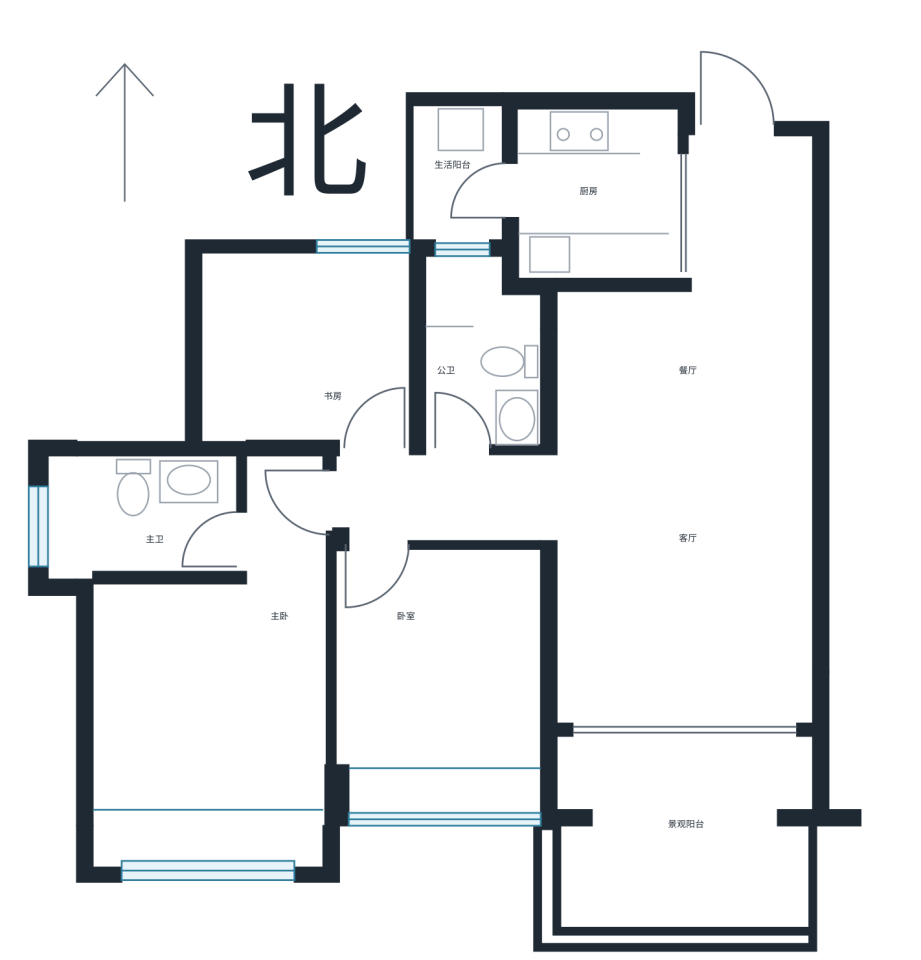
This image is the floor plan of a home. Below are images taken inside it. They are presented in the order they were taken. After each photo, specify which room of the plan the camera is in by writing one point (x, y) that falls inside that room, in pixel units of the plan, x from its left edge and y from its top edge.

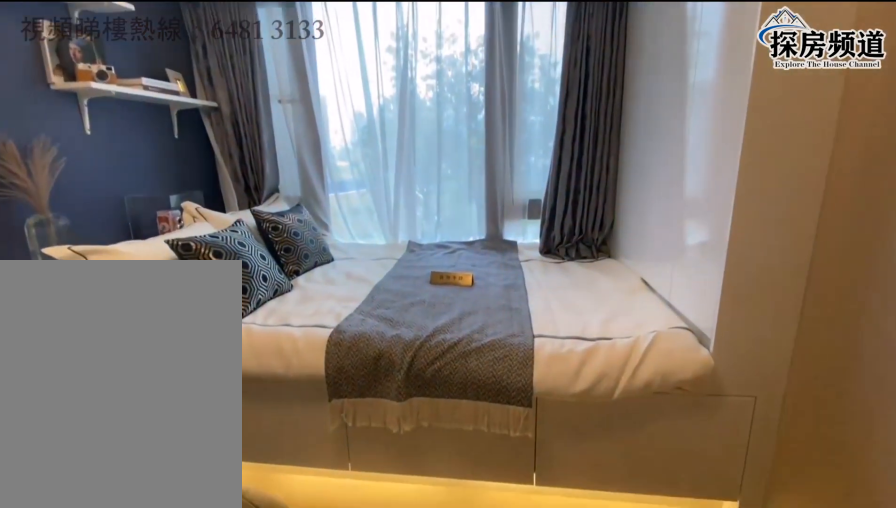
(449, 656)
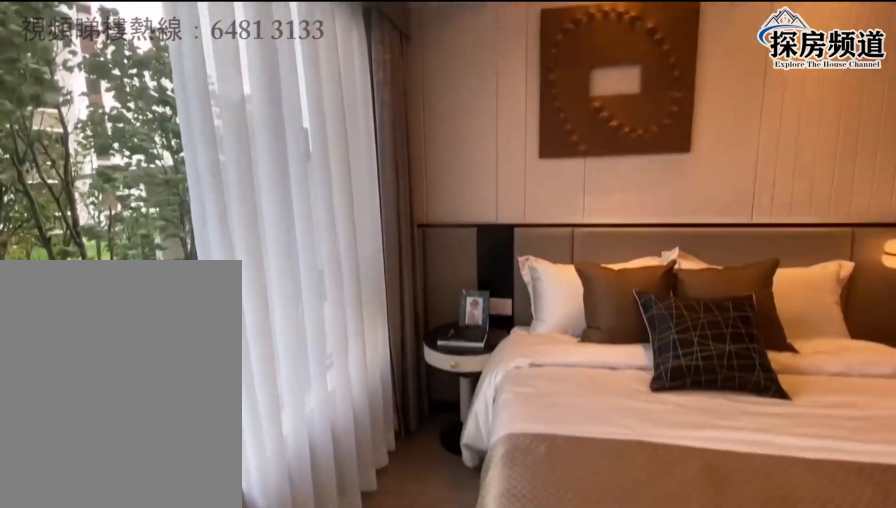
(189, 731)
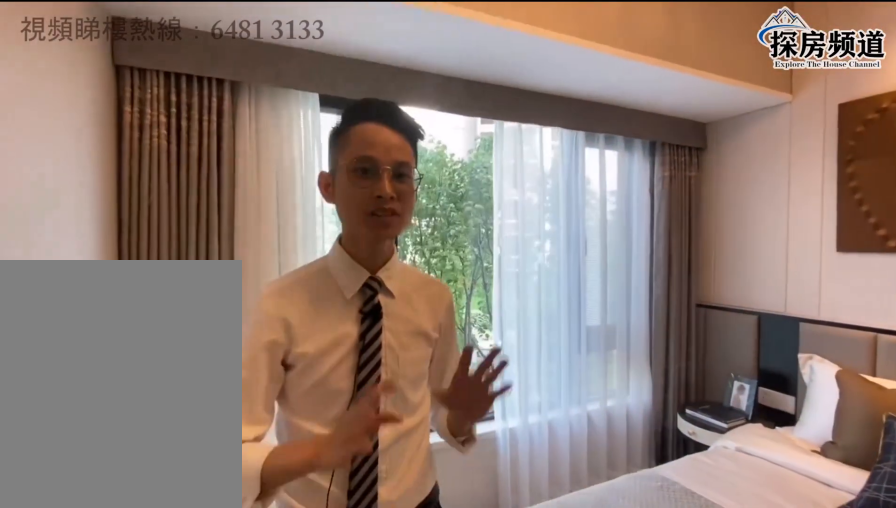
(189, 732)
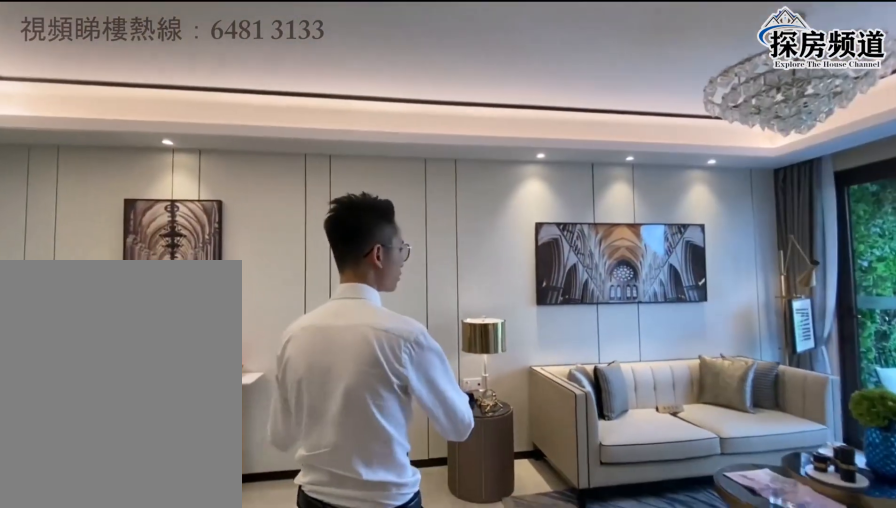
(710, 440)
